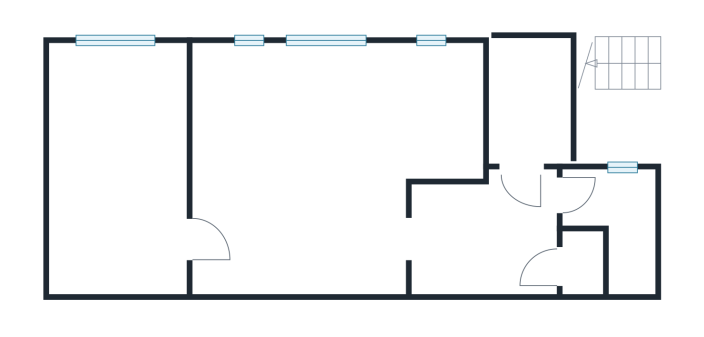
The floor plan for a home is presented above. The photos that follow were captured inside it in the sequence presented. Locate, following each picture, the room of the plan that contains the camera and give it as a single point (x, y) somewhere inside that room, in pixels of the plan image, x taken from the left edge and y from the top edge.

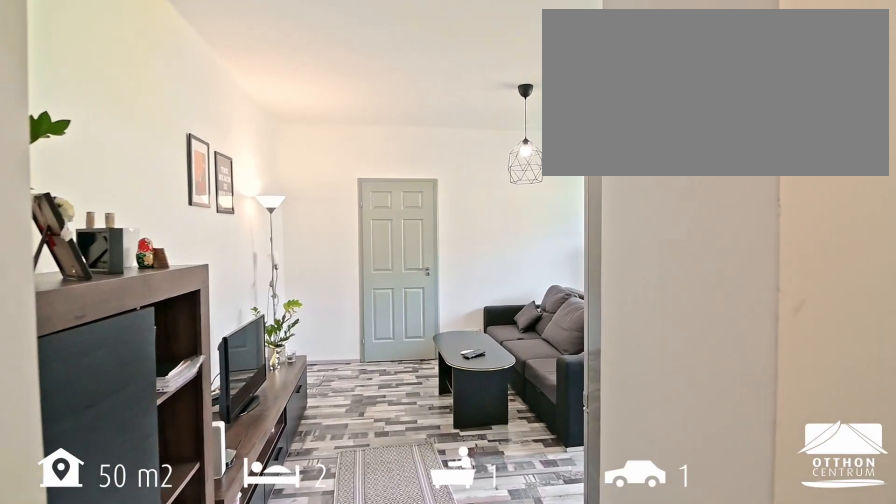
(299, 164)
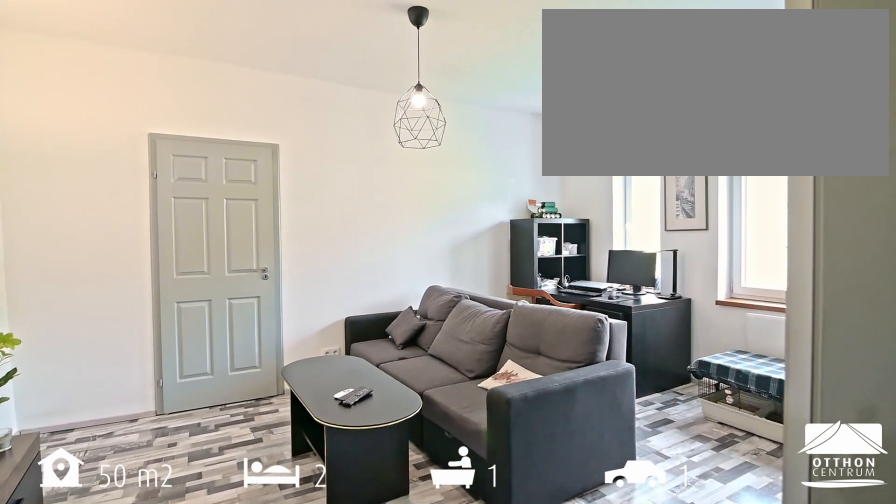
(299, 164)
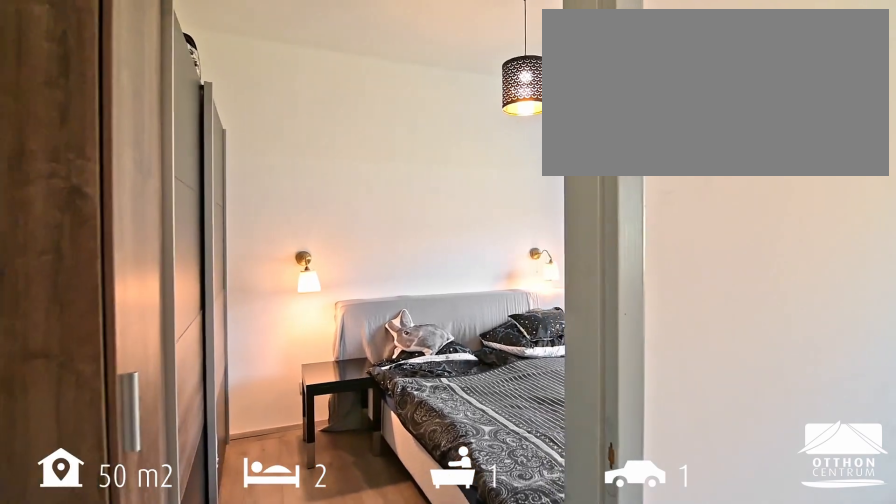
(119, 167)
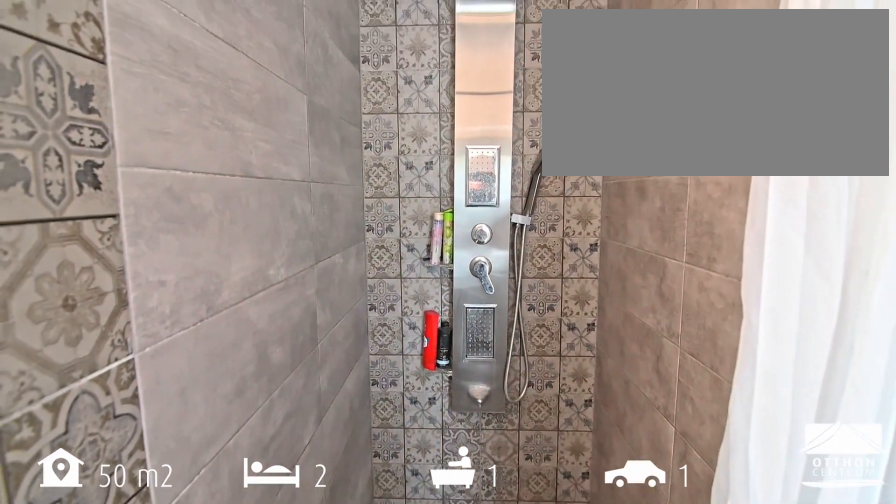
(624, 205)
